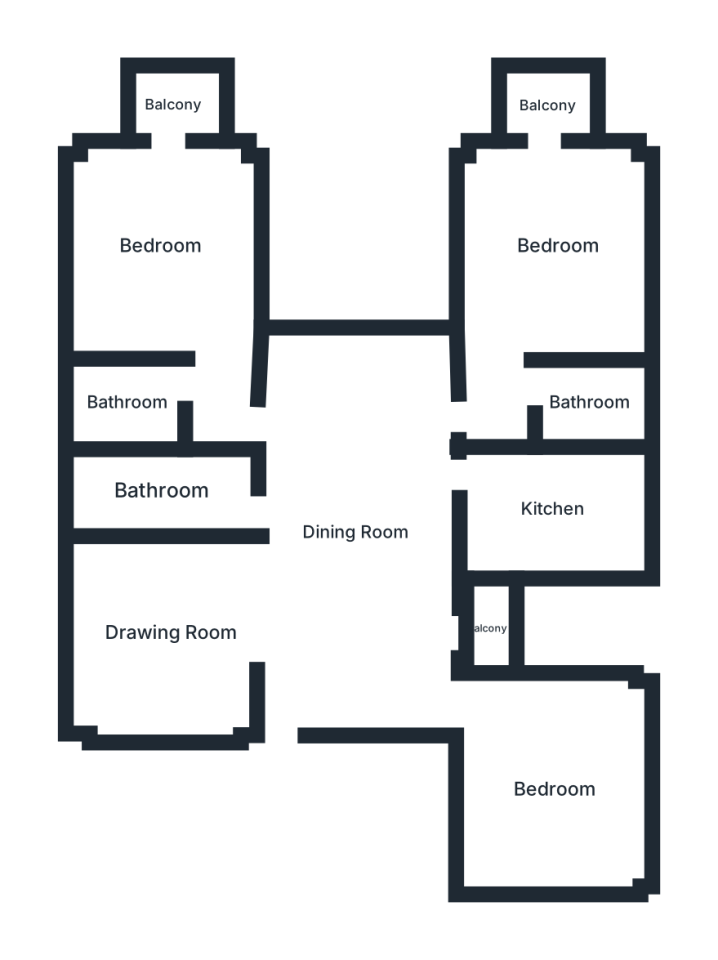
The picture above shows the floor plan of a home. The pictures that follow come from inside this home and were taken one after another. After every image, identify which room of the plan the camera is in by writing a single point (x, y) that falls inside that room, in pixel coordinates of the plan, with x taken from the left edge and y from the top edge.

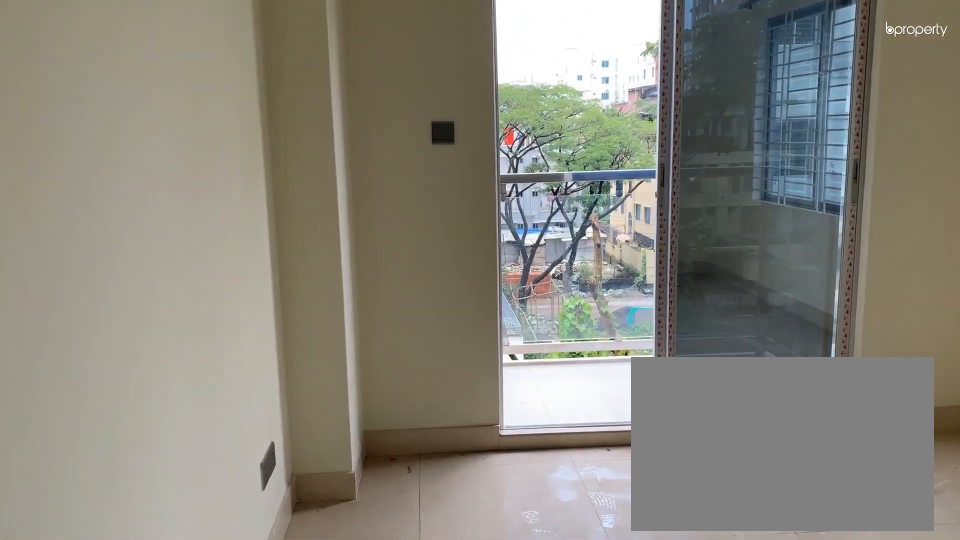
(554, 248)
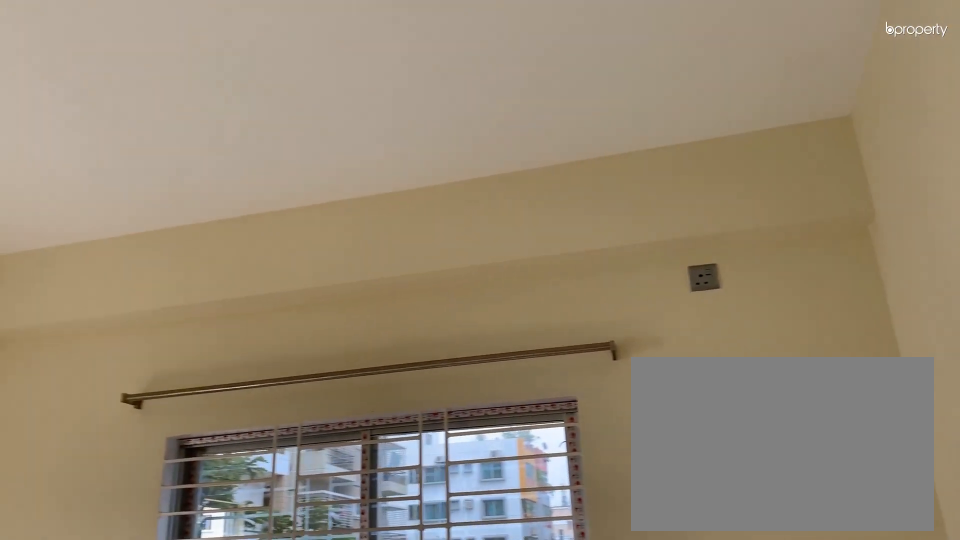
(554, 248)
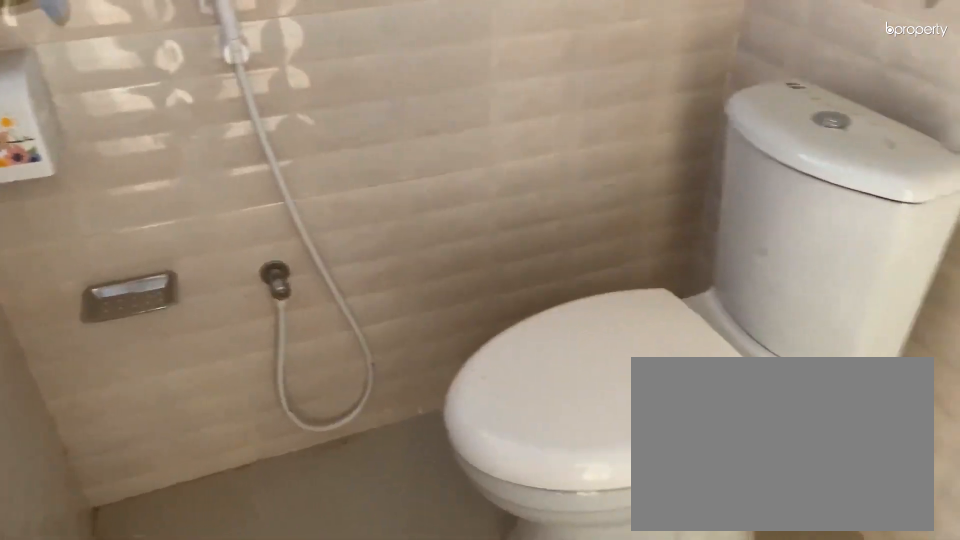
(589, 405)
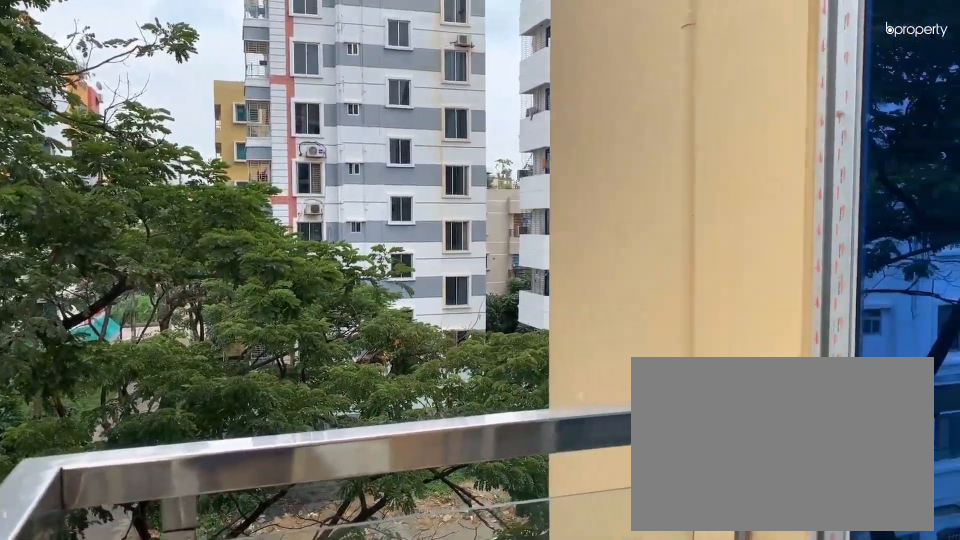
(547, 103)
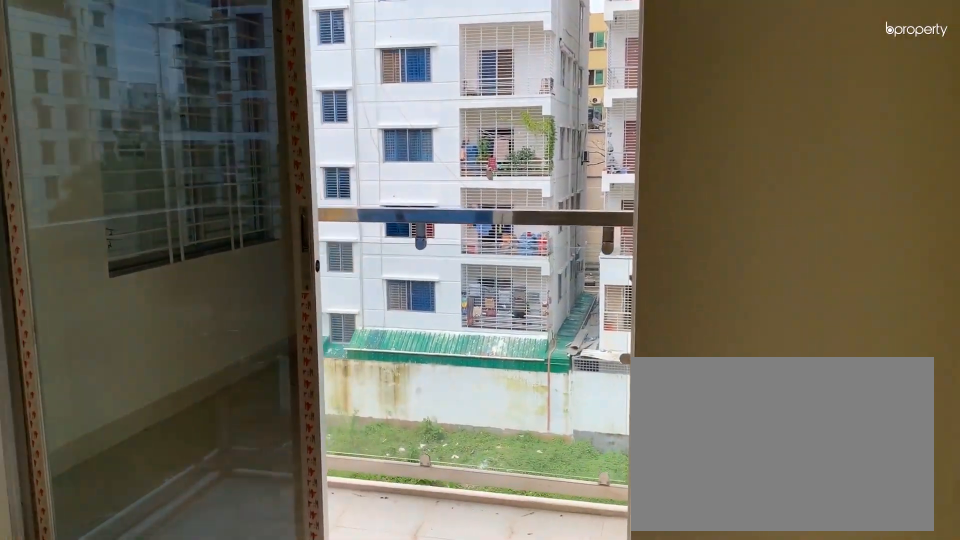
(162, 246)
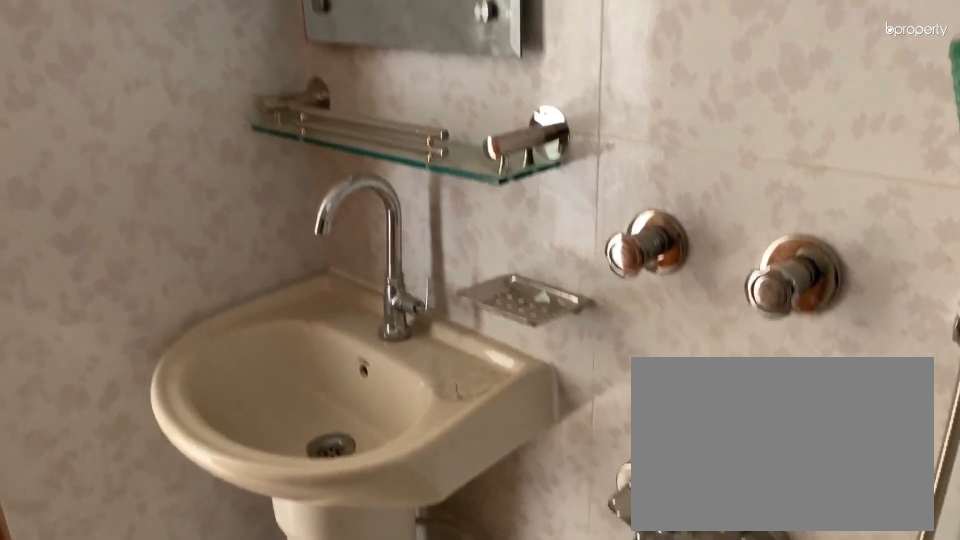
(127, 396)
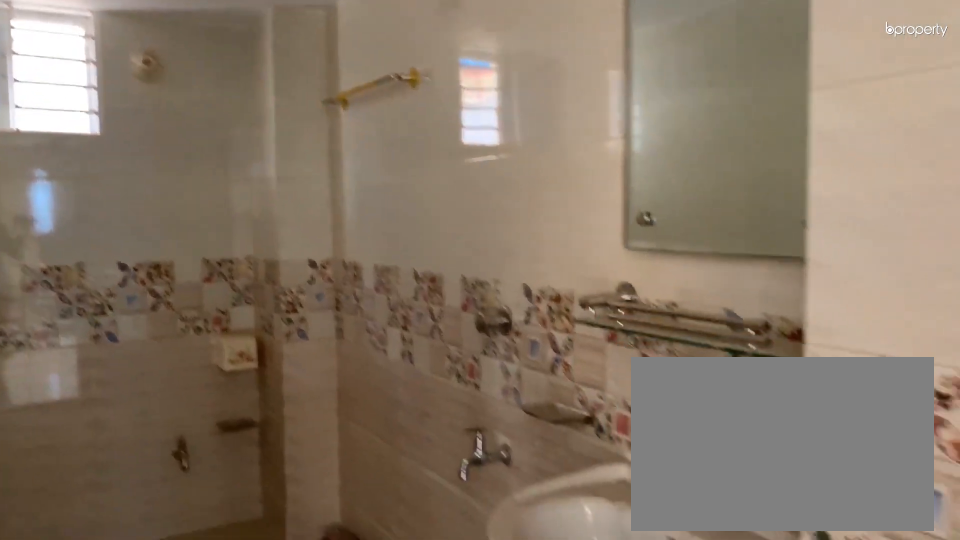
(163, 491)
